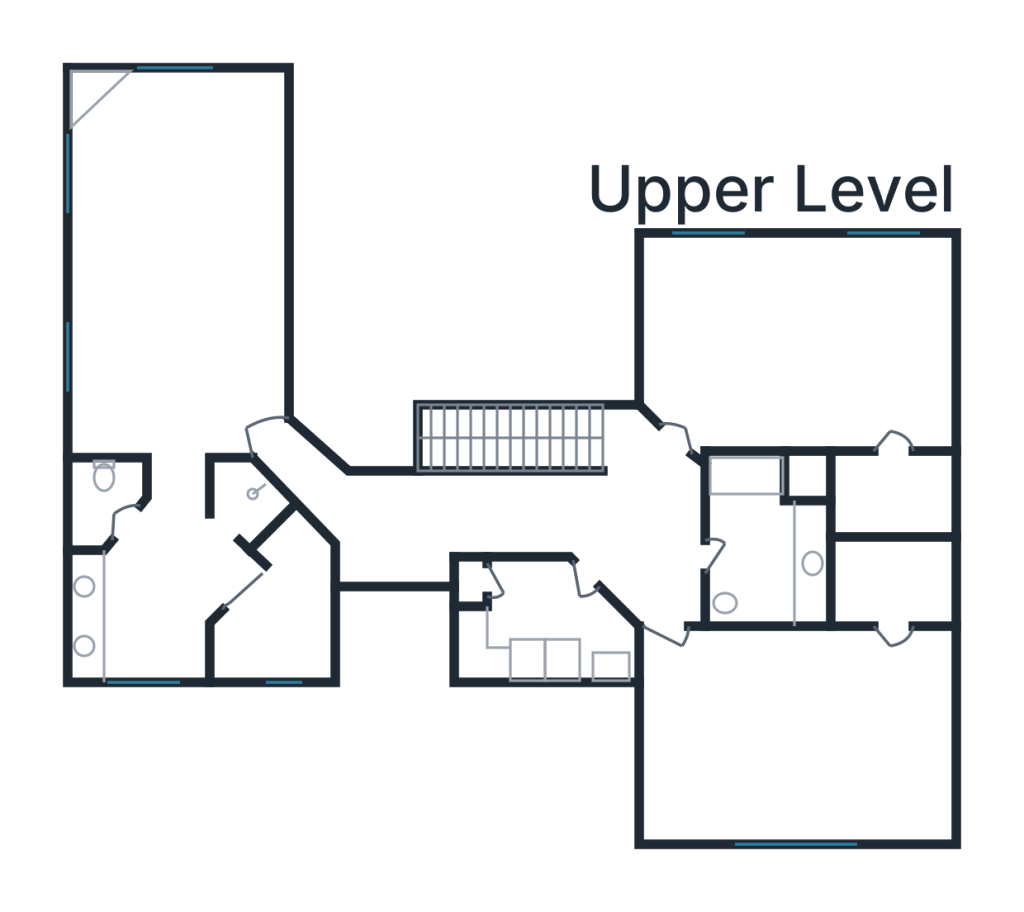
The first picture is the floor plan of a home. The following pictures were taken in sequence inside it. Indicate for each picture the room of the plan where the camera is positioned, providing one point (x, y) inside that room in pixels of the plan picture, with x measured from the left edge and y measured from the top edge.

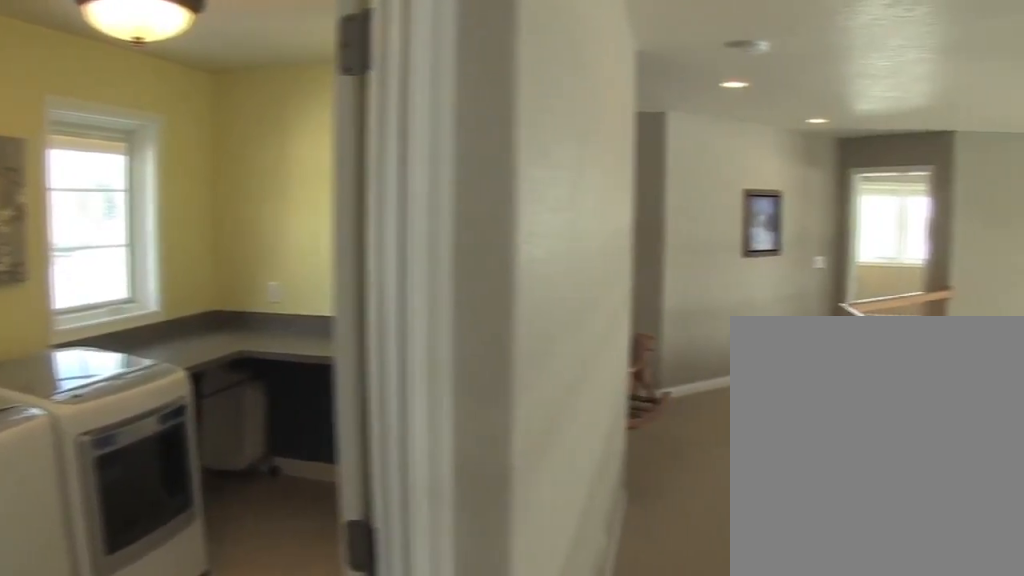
(416, 514)
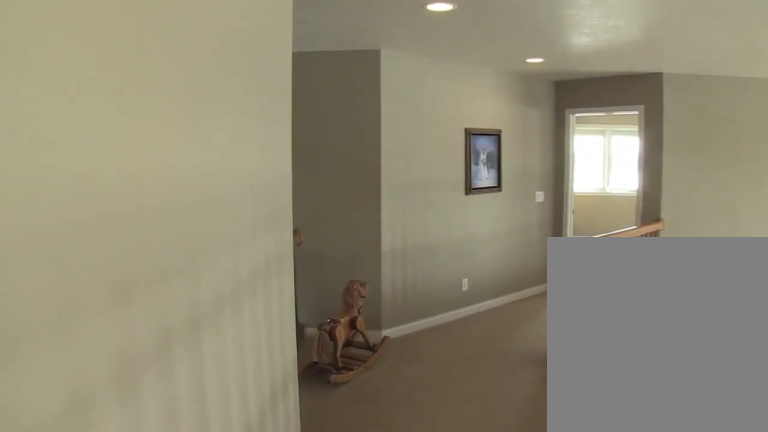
(416, 514)
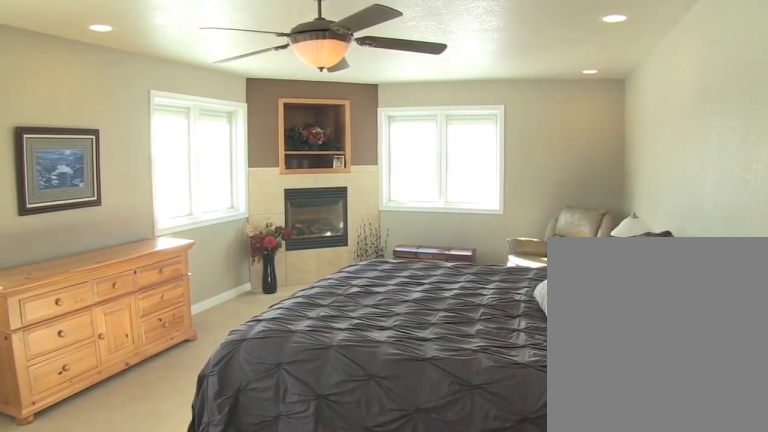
(182, 266)
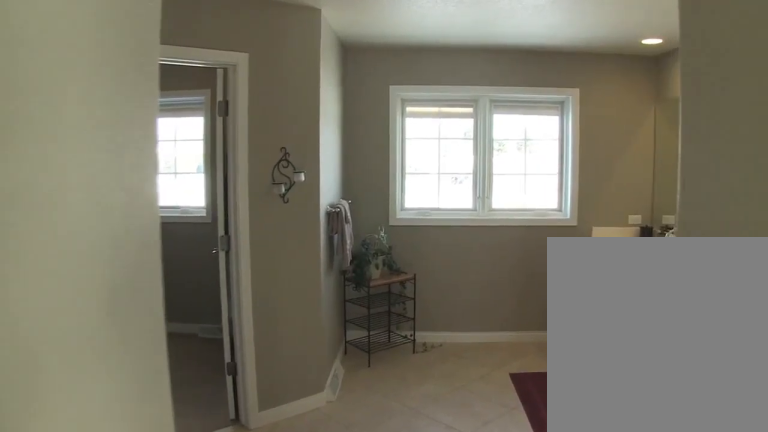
(160, 583)
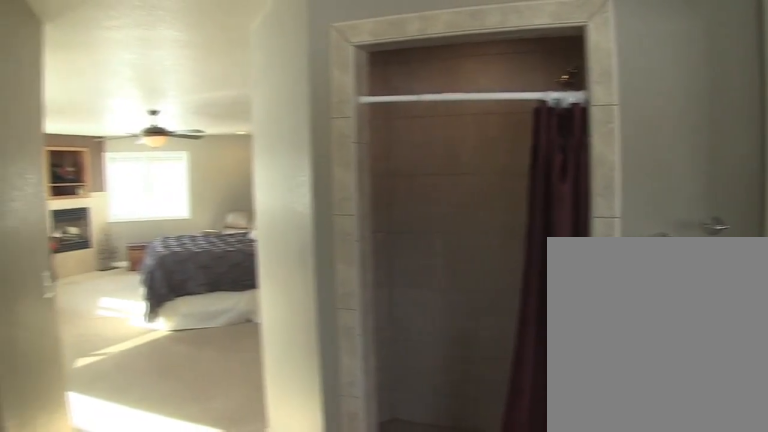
(160, 583)
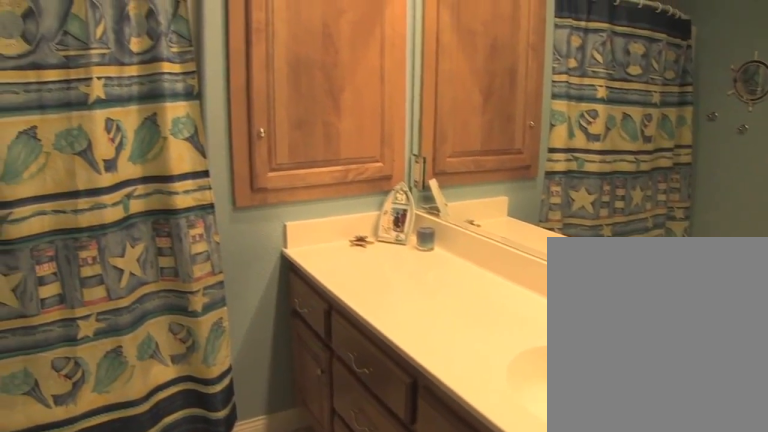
(764, 545)
